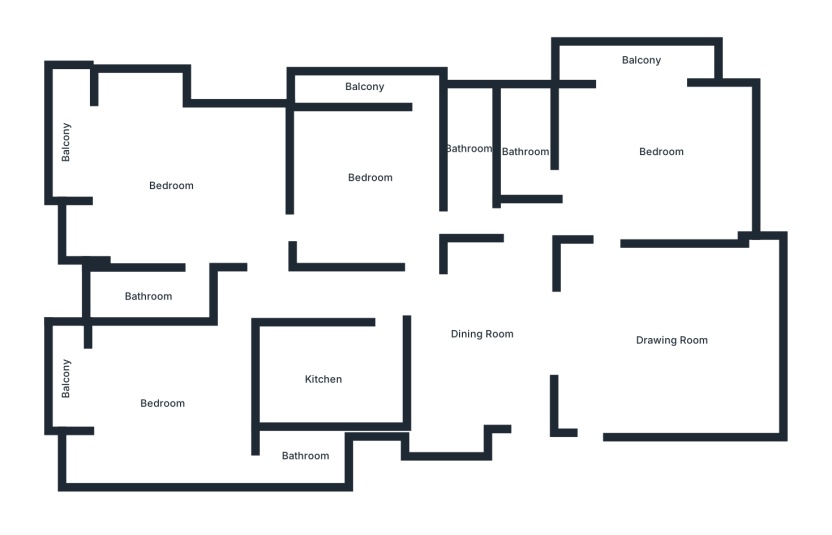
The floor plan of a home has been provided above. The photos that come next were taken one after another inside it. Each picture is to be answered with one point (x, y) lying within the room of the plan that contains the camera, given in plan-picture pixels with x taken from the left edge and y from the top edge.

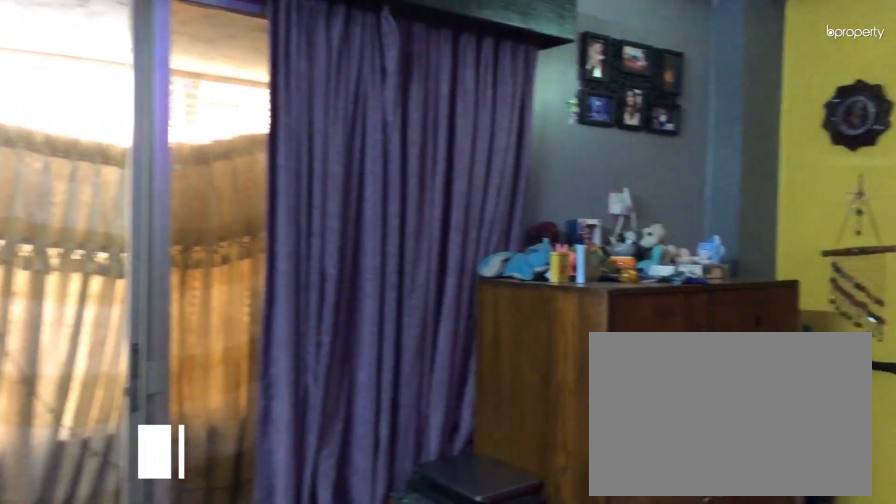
(652, 151)
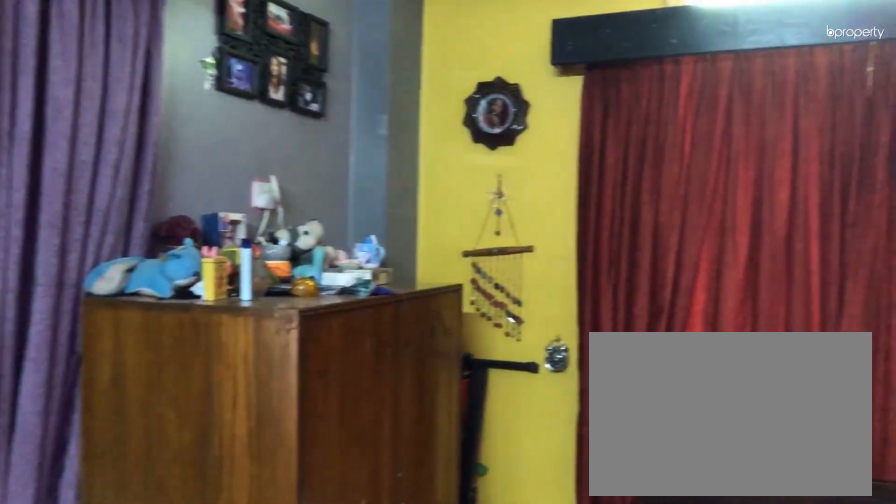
(652, 151)
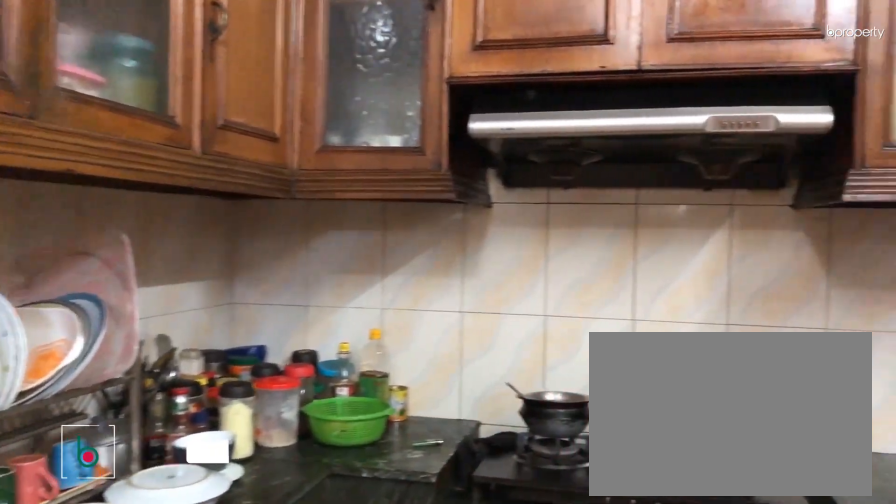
(327, 377)
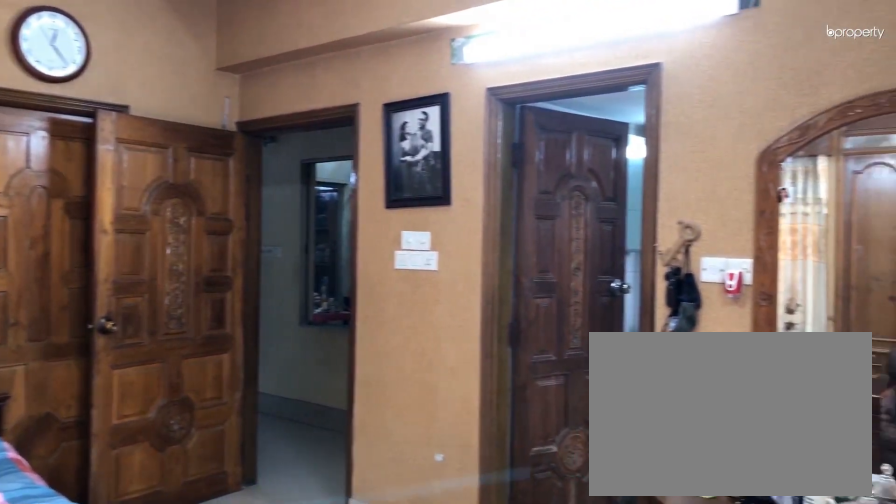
(174, 190)
